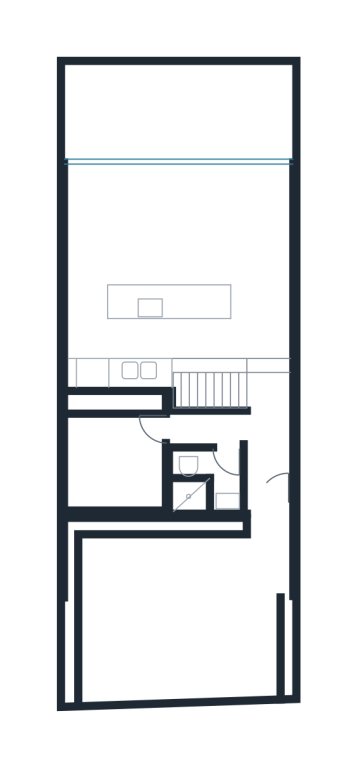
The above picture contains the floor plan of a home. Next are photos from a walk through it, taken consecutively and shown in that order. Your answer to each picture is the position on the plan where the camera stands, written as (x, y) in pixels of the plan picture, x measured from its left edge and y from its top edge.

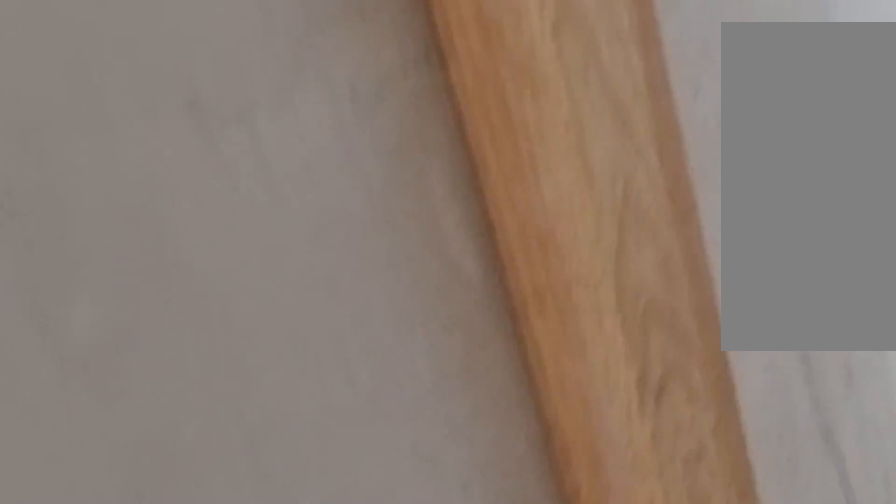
(178, 426)
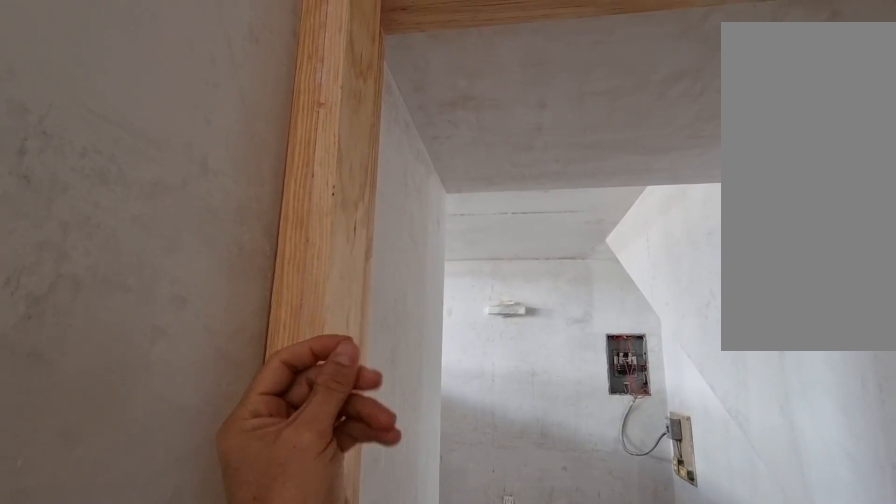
(178, 426)
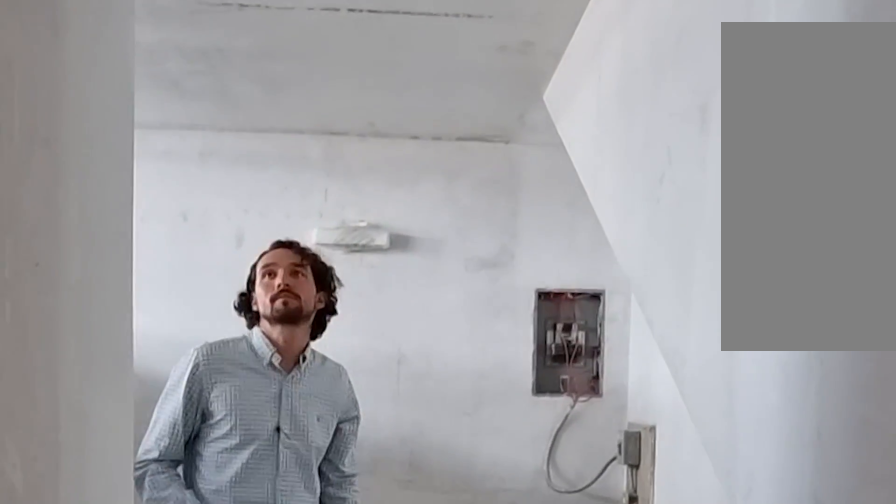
(194, 428)
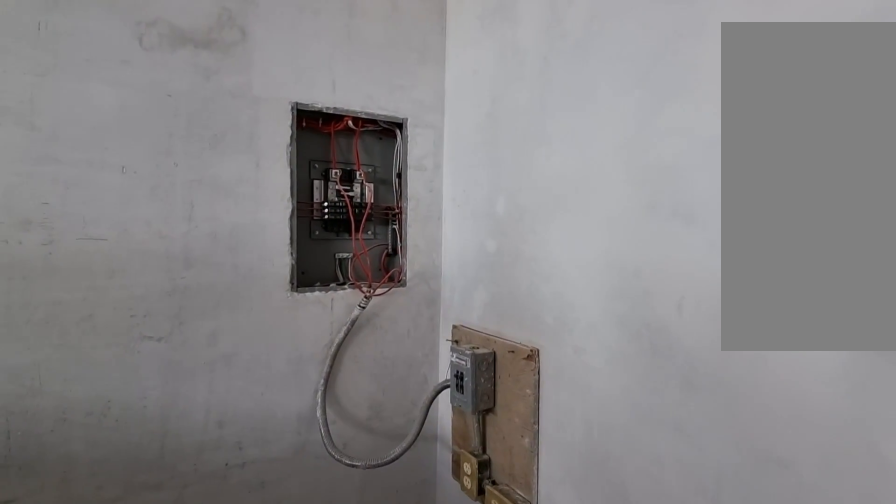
(206, 423)
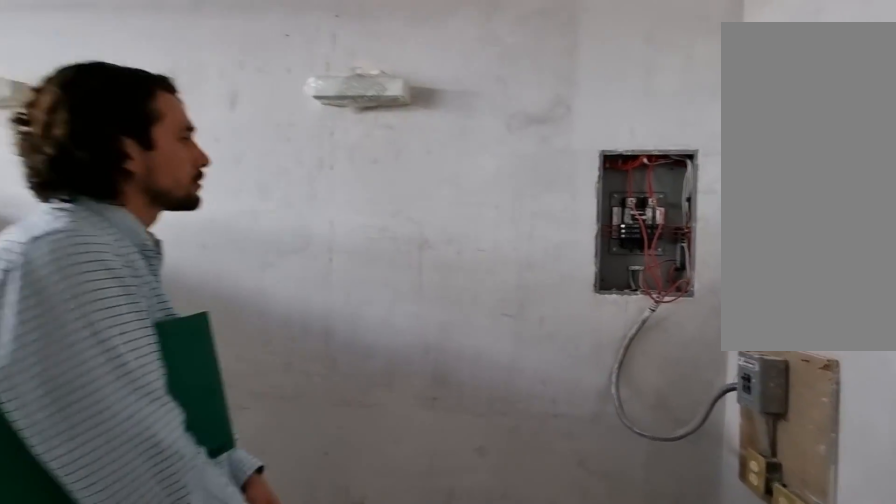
(206, 423)
